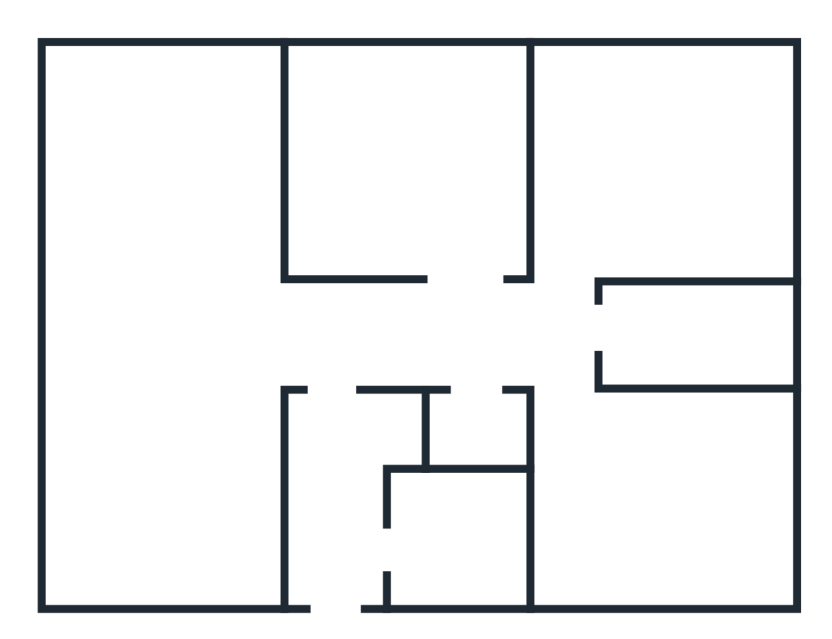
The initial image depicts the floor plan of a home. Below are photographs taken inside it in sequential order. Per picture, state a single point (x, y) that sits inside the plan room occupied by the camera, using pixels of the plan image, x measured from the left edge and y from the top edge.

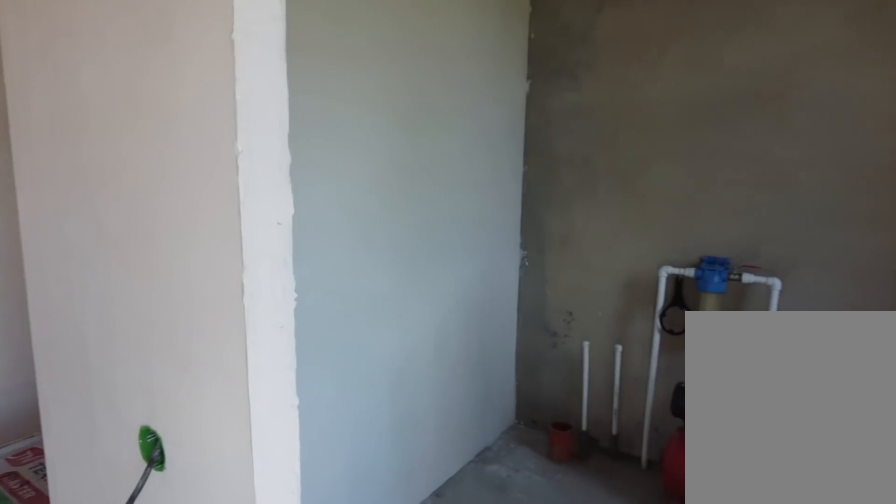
(337, 583)
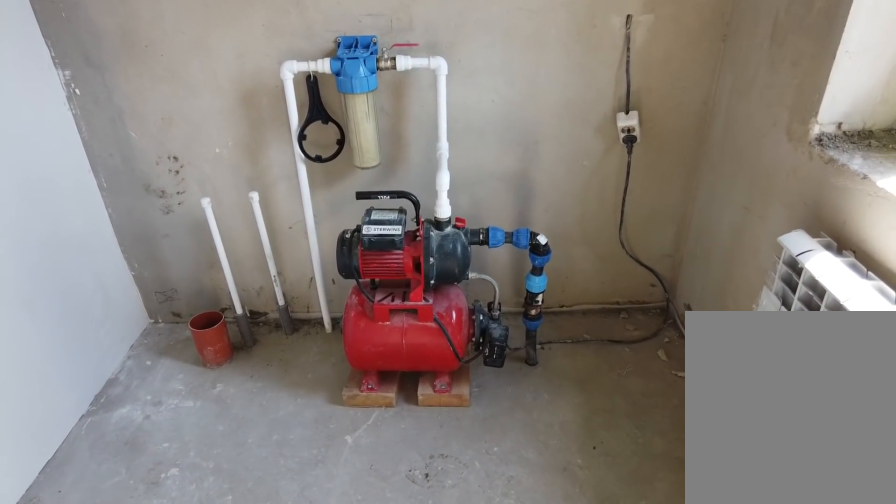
(428, 575)
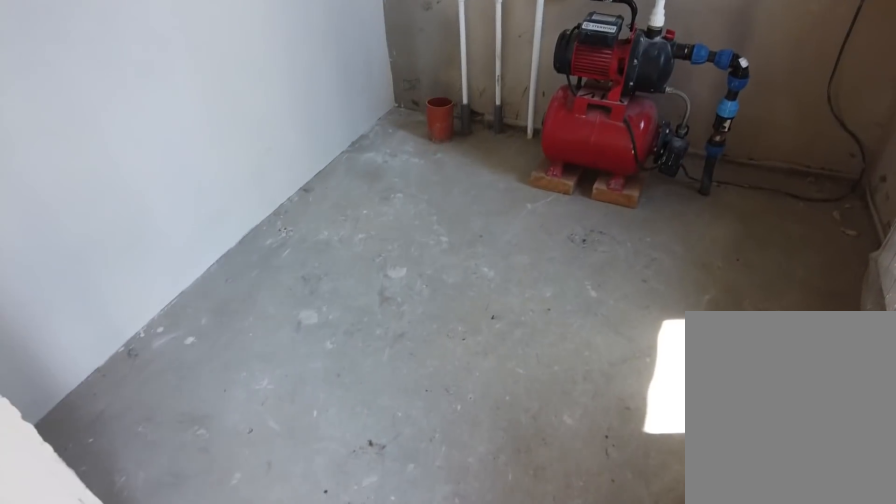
(428, 575)
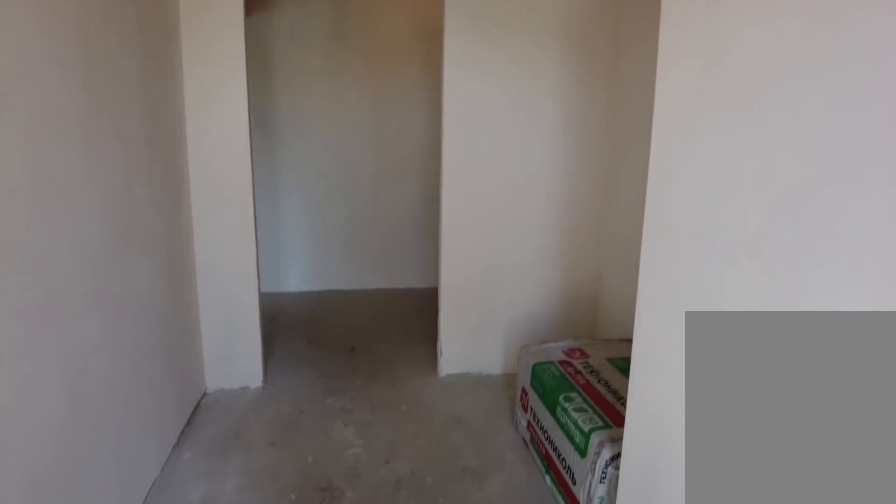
(351, 568)
